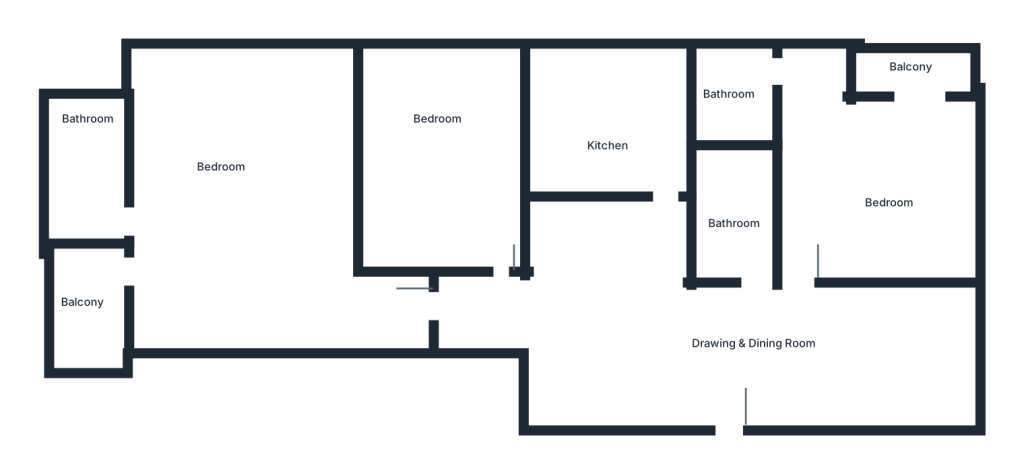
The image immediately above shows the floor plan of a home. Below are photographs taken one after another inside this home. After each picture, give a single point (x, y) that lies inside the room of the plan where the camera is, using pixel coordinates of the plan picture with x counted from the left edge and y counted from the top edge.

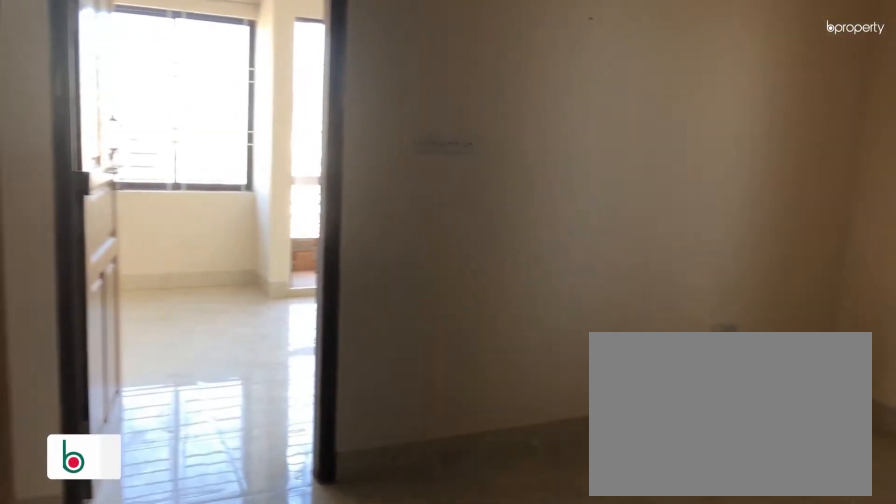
(726, 349)
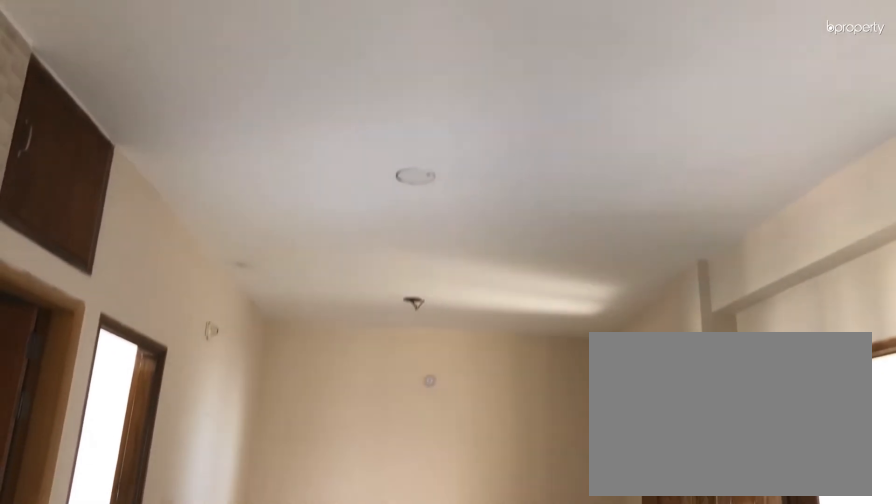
(726, 349)
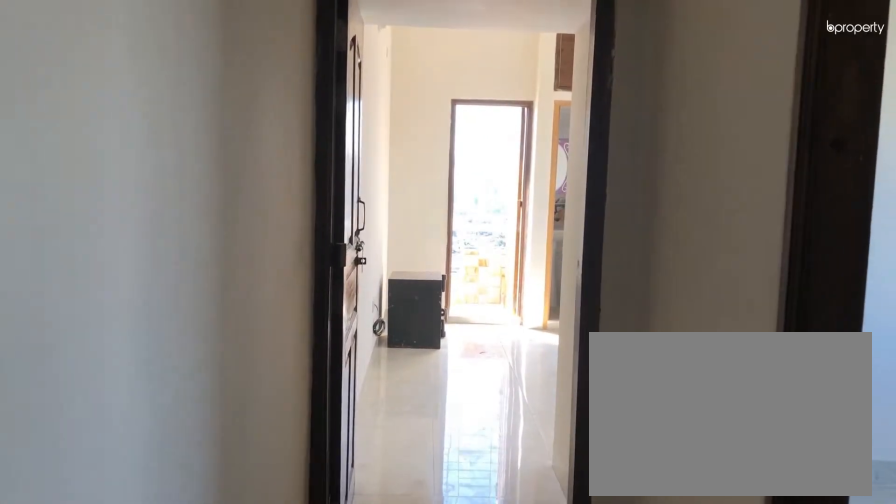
(489, 315)
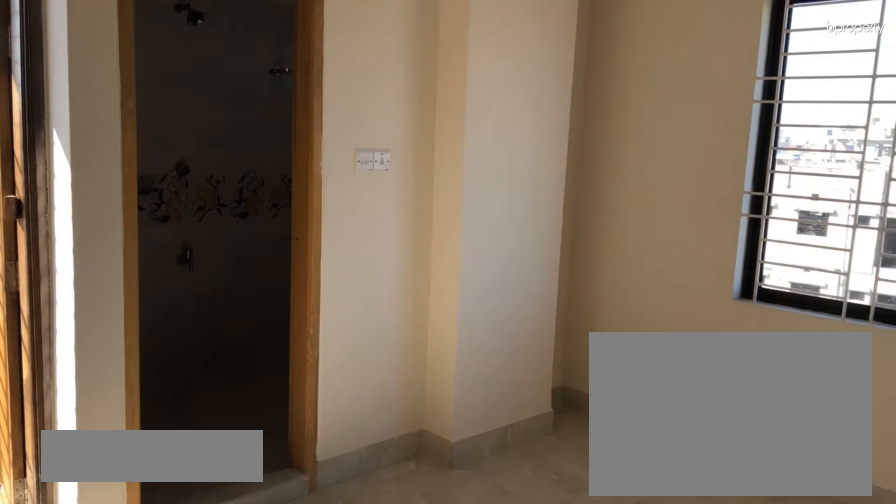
(238, 212)
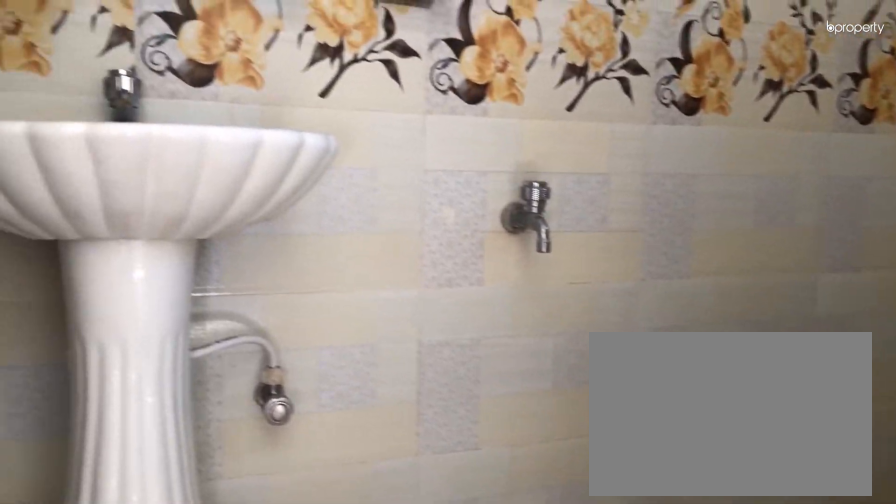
(82, 170)
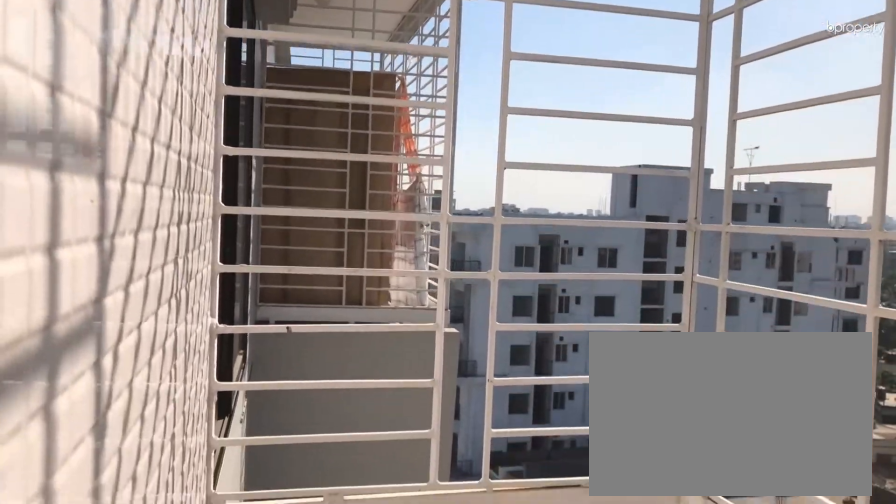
(86, 312)
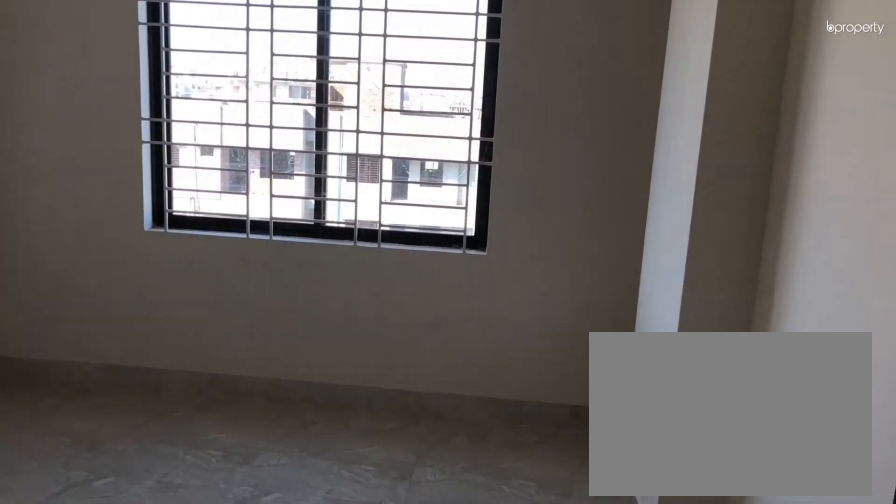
(481, 224)
